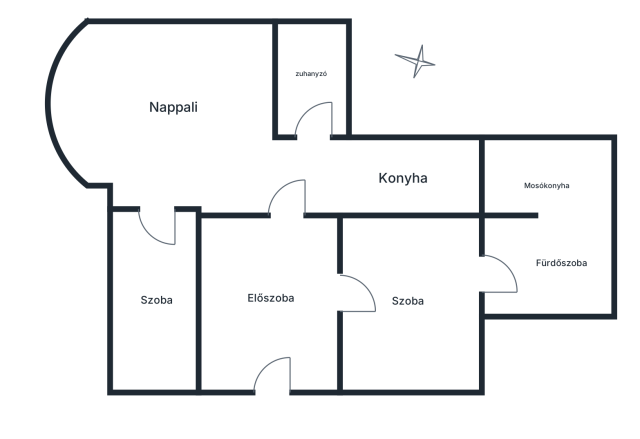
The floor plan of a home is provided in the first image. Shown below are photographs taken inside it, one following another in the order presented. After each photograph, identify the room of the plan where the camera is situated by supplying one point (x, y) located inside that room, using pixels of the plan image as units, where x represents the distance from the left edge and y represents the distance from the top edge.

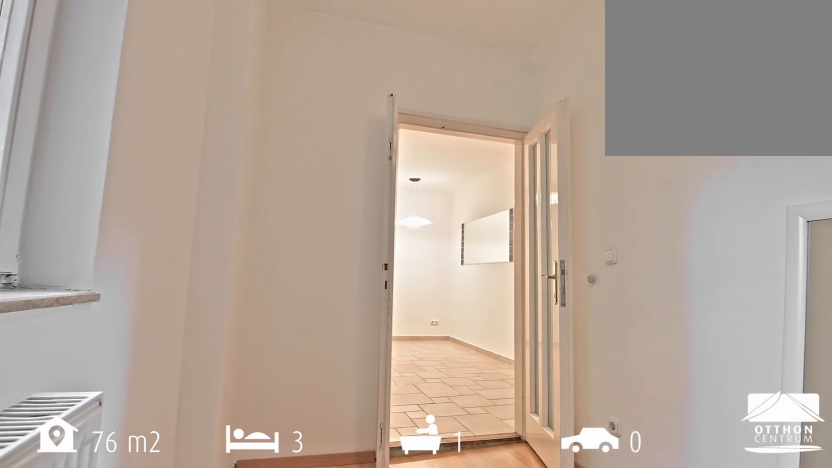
(157, 303)
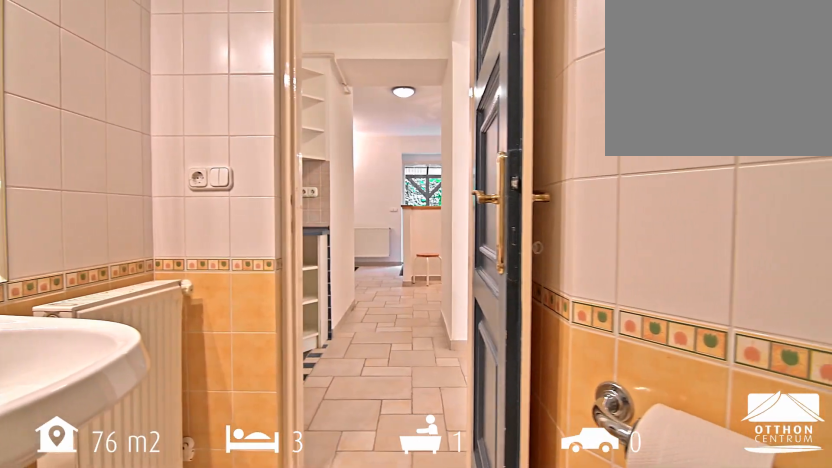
(313, 76)
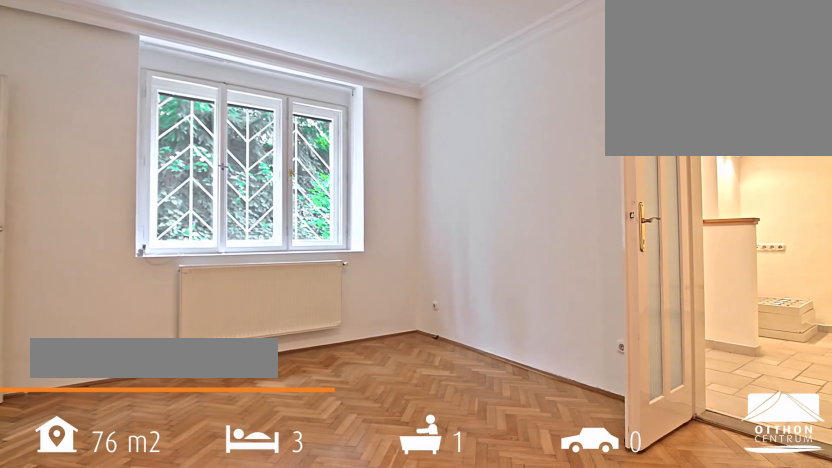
(415, 303)
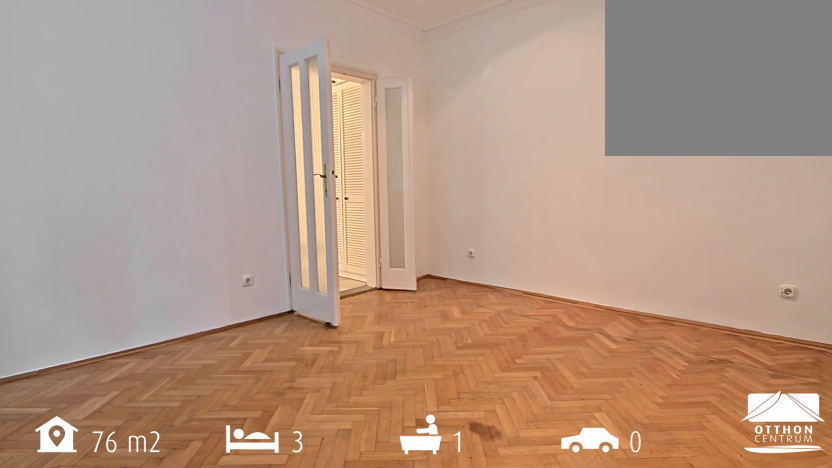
(415, 303)
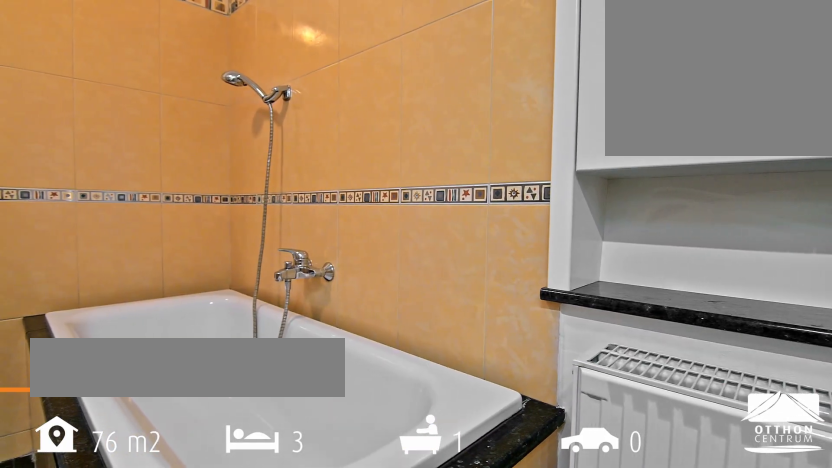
(553, 266)
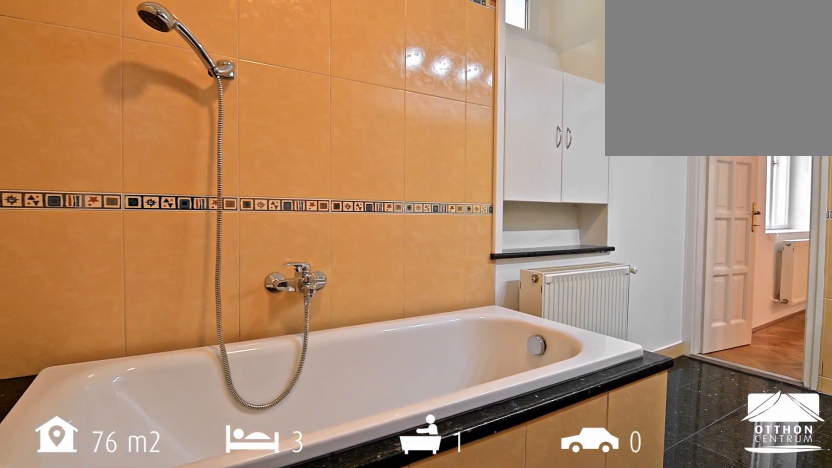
(553, 266)
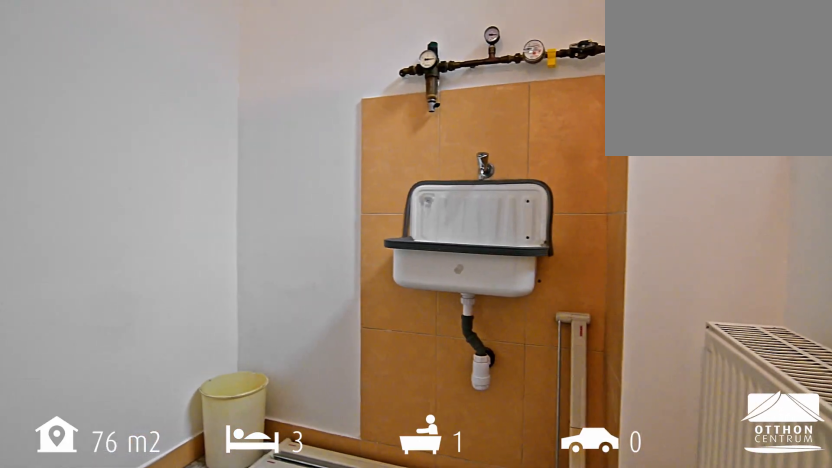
(530, 178)
